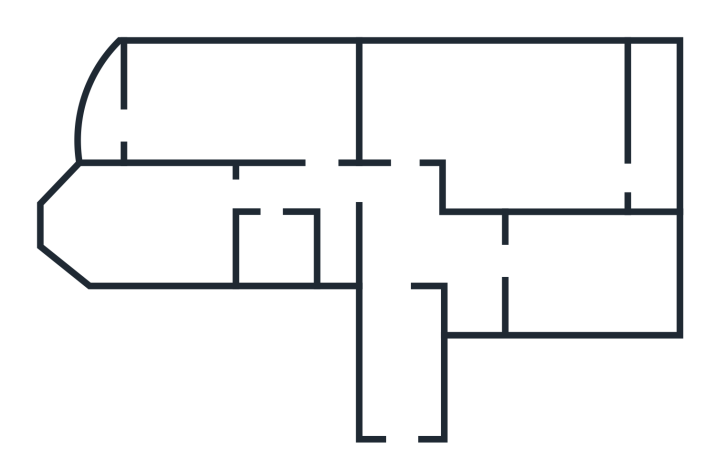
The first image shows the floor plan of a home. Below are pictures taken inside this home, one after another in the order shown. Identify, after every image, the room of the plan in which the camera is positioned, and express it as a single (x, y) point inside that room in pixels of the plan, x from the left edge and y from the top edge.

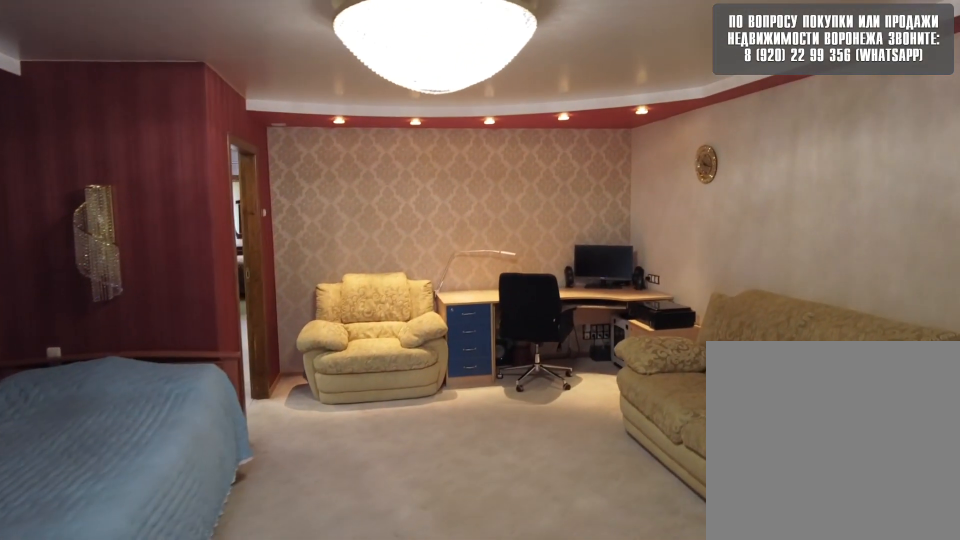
(555, 167)
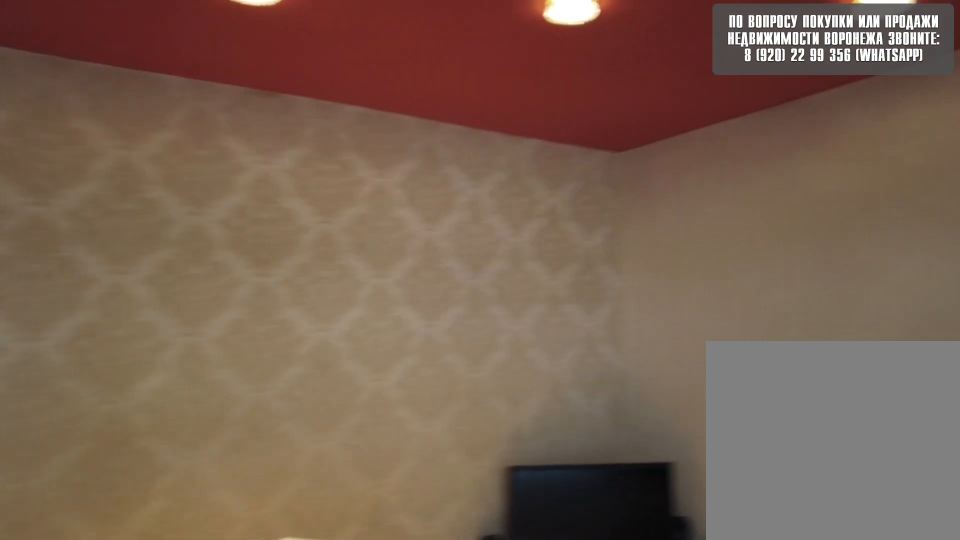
(403, 134)
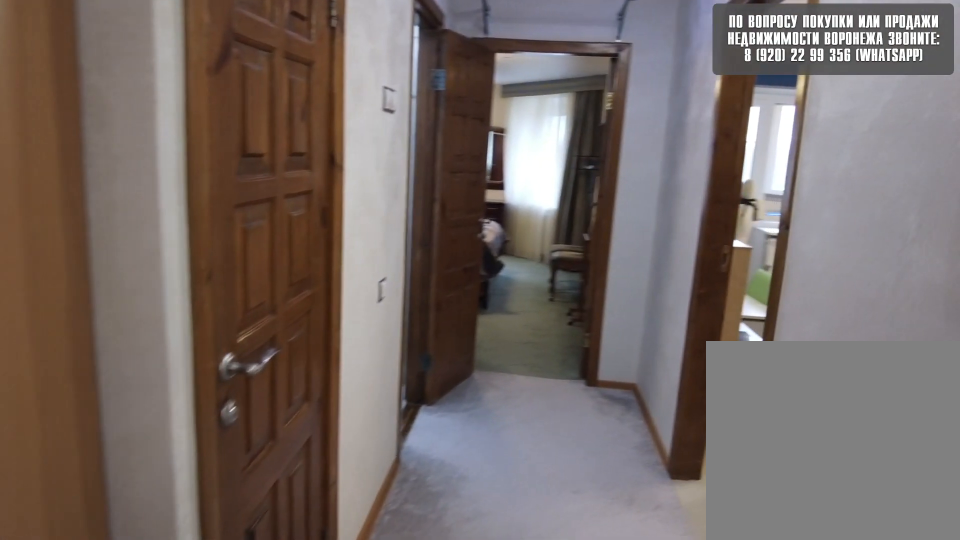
(402, 197)
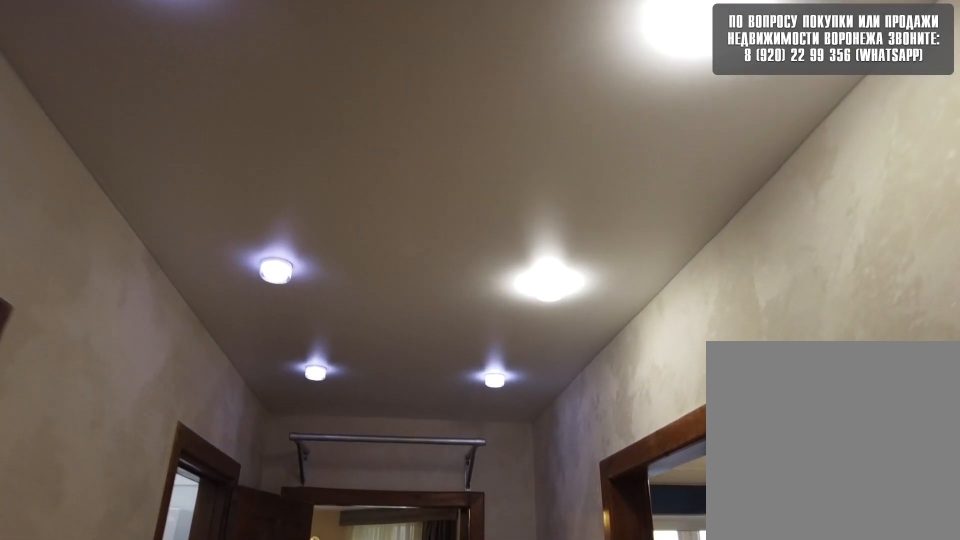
(402, 197)
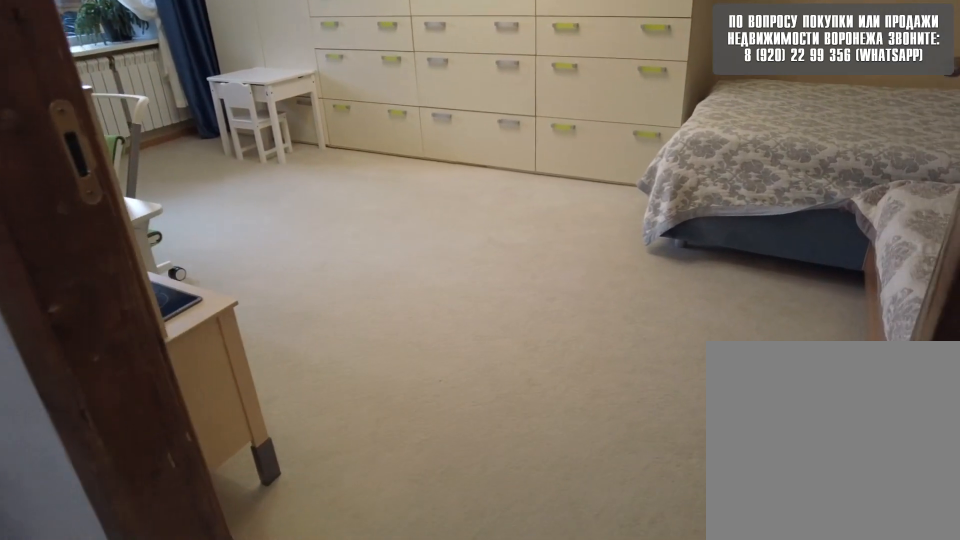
(320, 185)
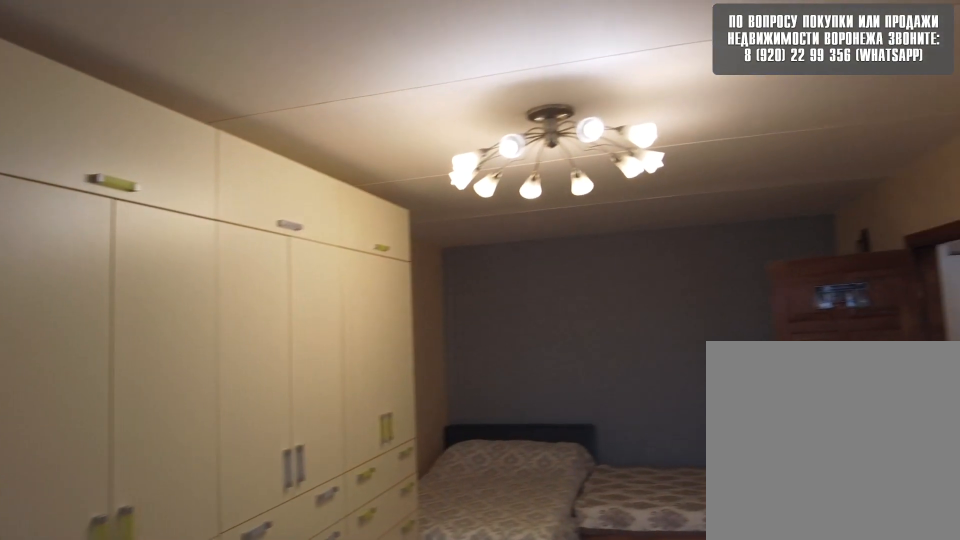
(289, 111)
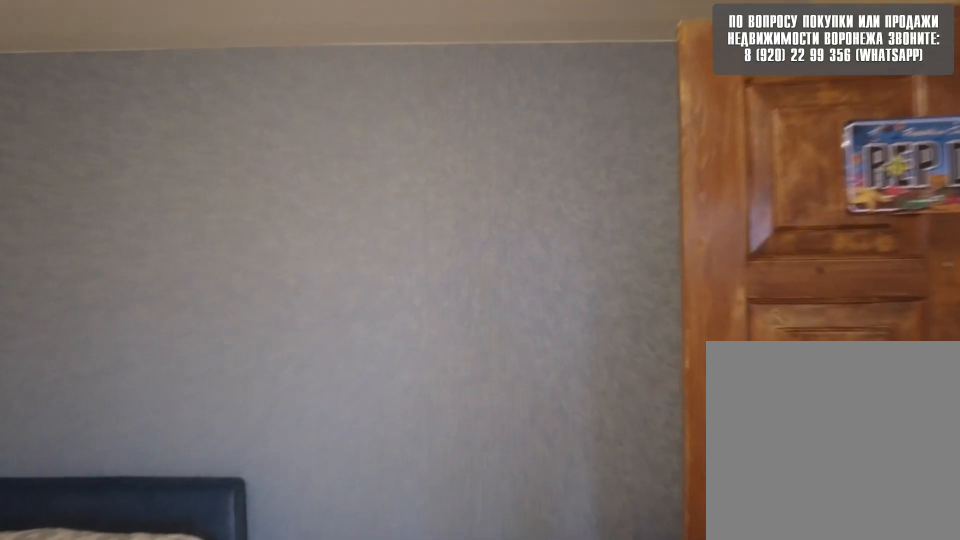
(289, 111)
